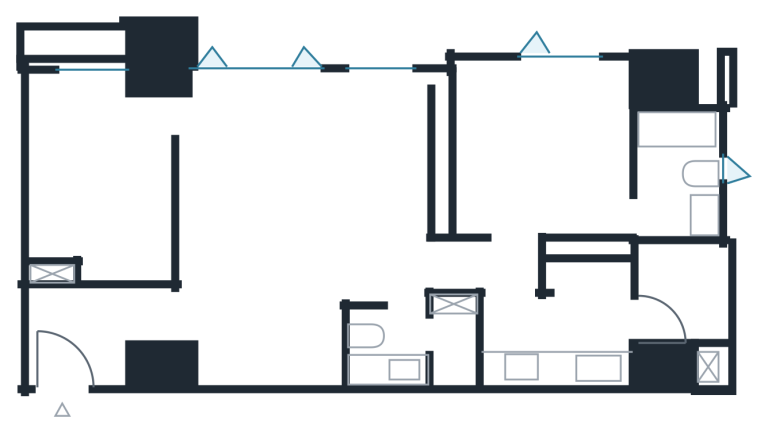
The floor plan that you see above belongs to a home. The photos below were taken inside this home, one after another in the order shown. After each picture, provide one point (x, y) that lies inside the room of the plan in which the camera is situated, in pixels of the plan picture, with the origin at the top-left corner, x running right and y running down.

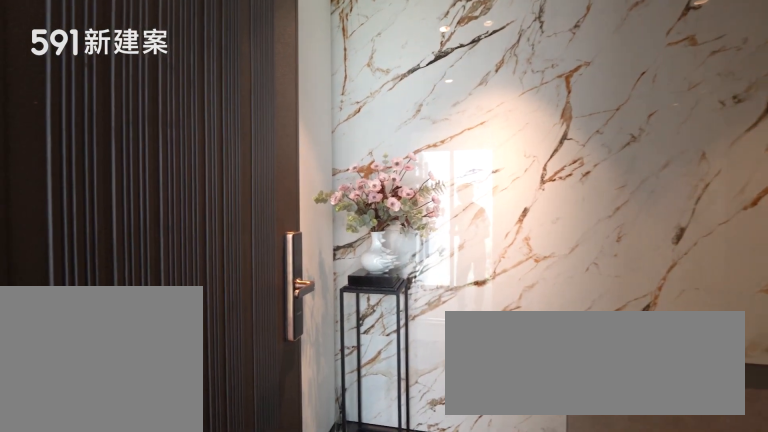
(80, 336)
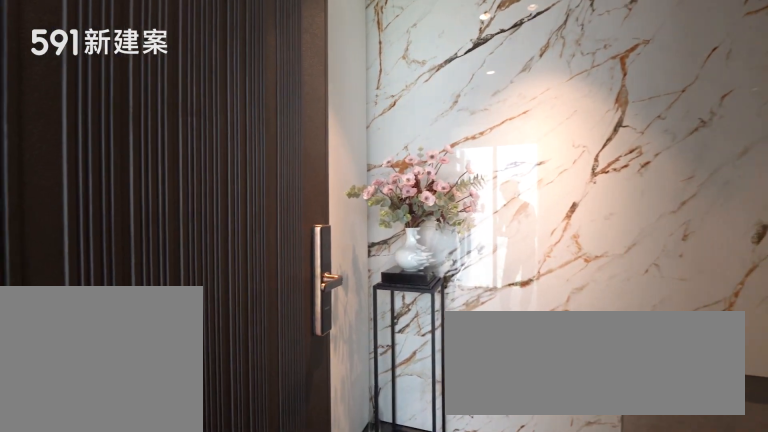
(80, 336)
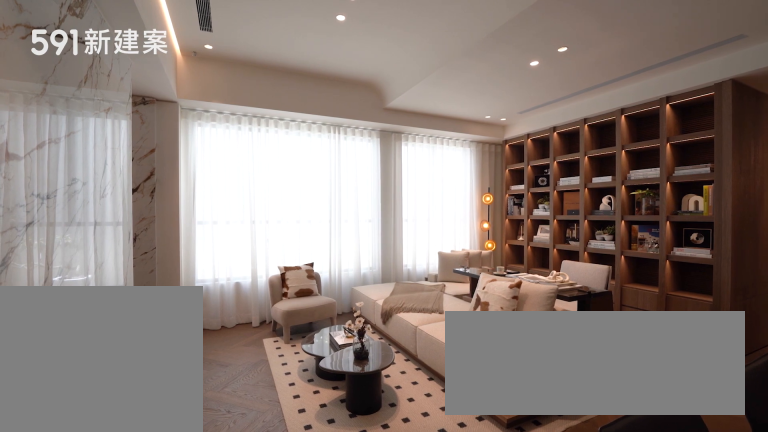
(259, 167)
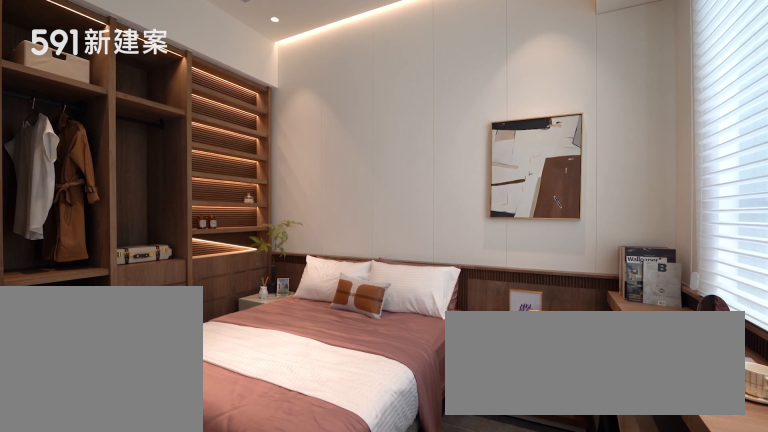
(100, 182)
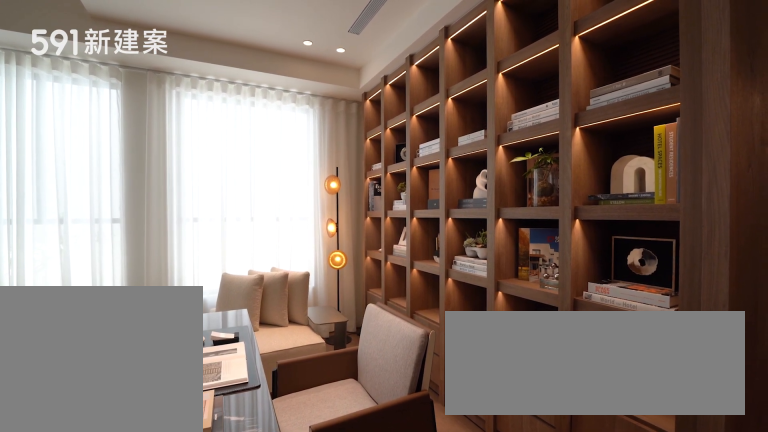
(398, 167)
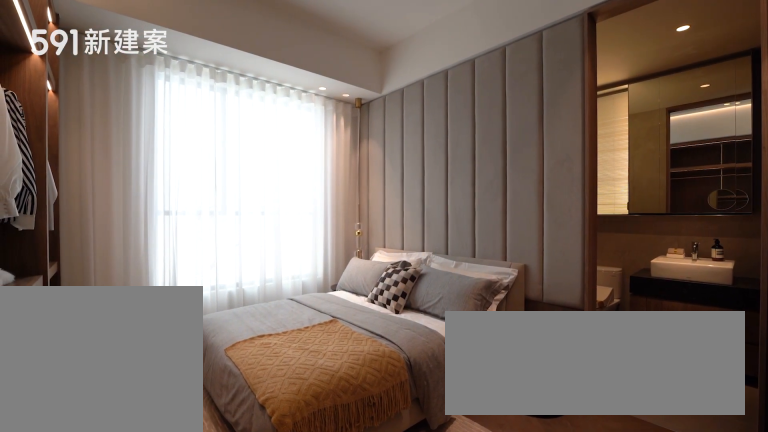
(545, 150)
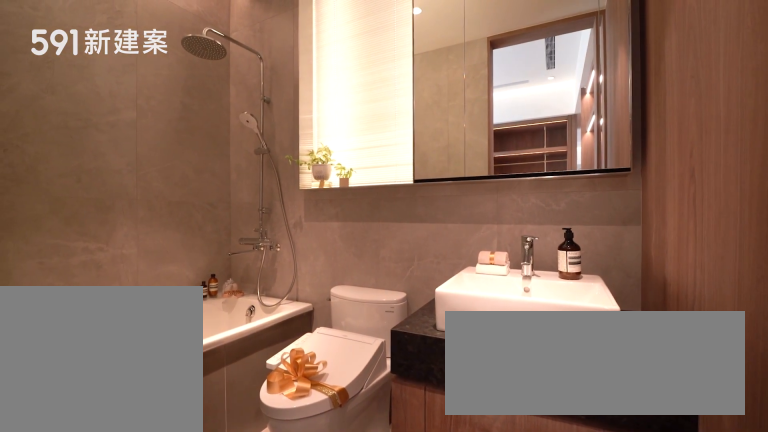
(678, 166)
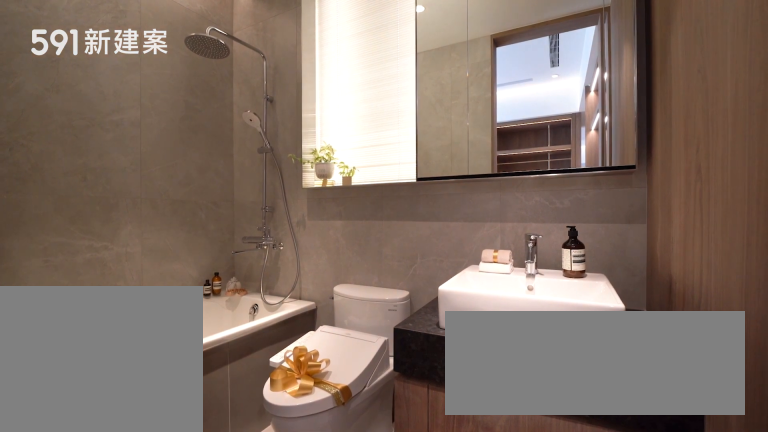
(678, 166)
